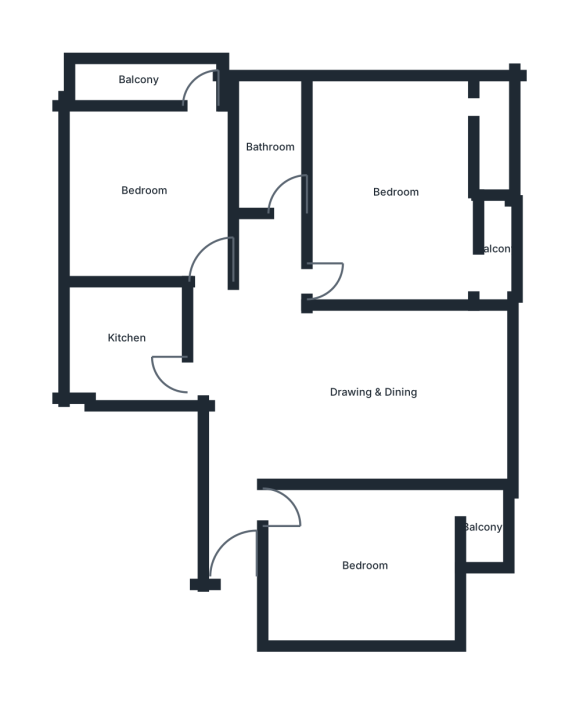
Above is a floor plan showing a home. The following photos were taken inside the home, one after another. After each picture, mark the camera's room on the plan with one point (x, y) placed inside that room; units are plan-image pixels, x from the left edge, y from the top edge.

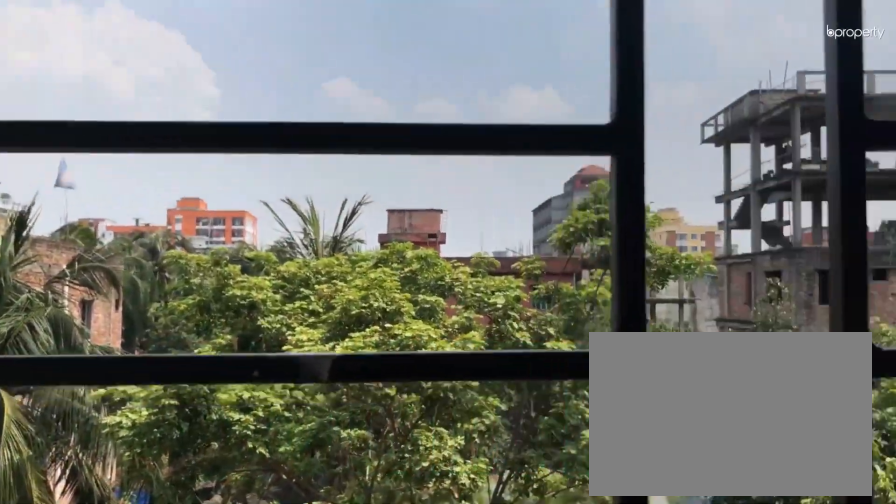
(494, 247)
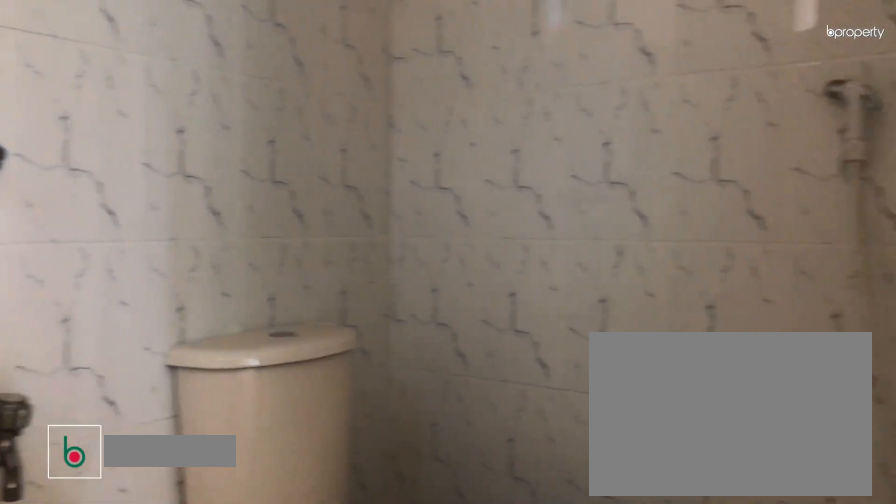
(491, 143)
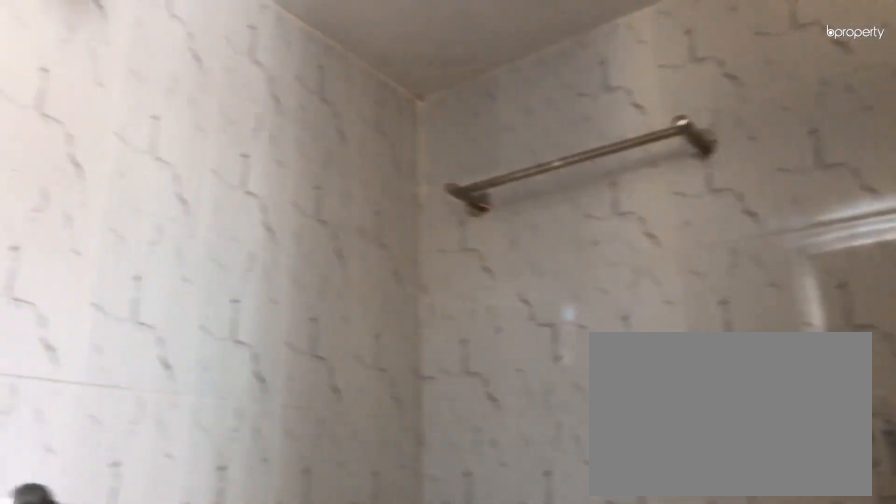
(491, 143)
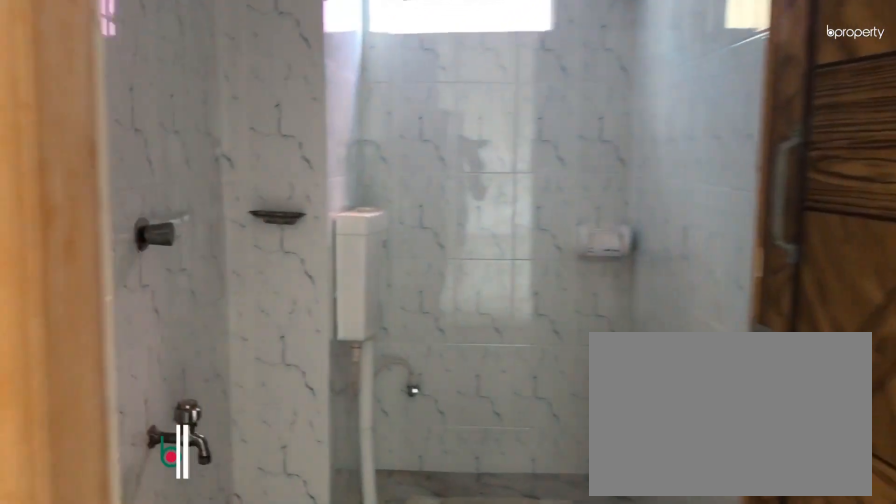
(284, 230)
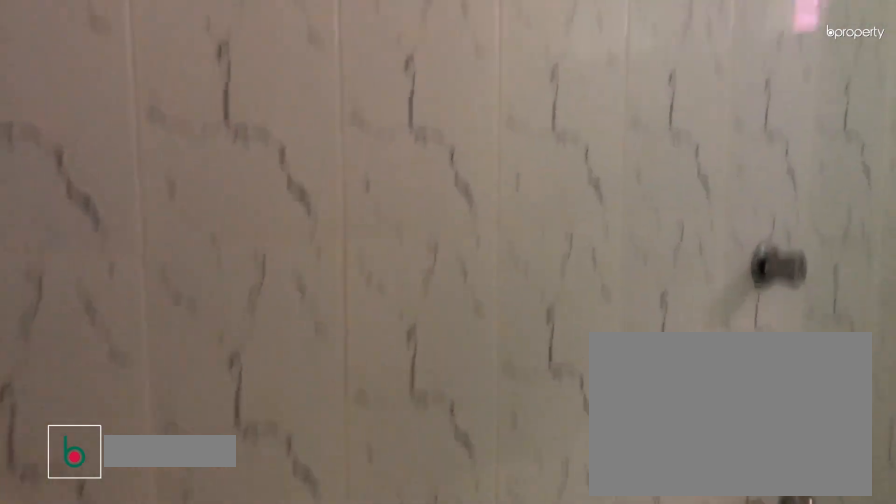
(268, 147)
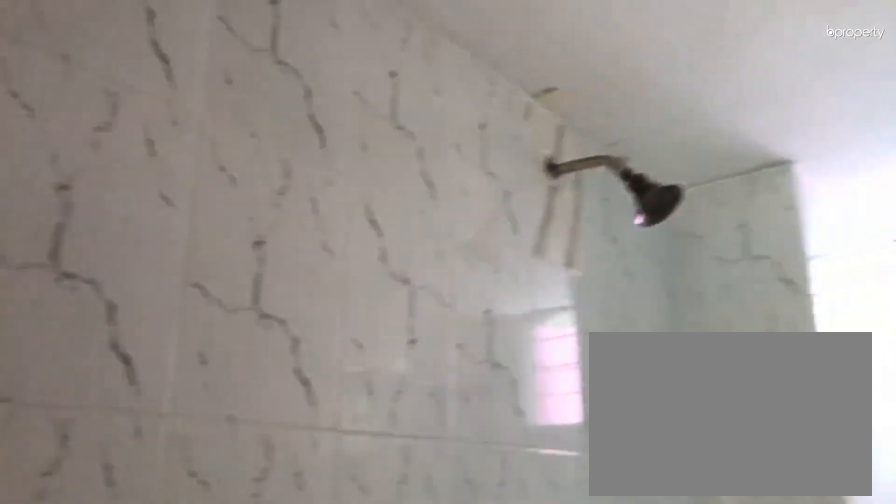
(268, 147)
